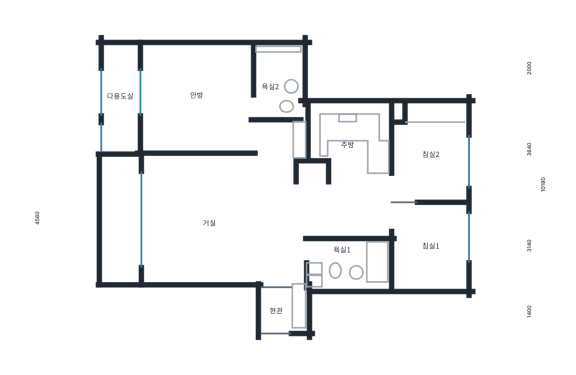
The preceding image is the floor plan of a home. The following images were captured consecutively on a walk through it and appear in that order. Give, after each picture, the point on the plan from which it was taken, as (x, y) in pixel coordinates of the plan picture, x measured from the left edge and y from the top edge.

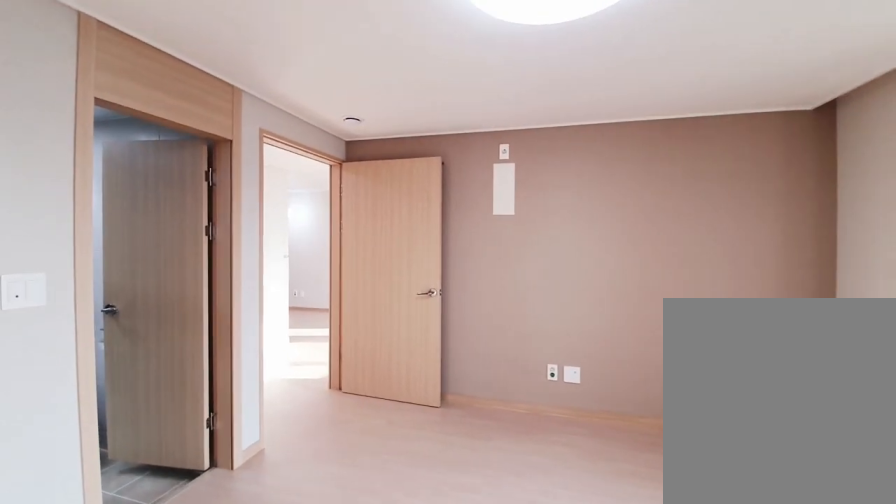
(189, 120)
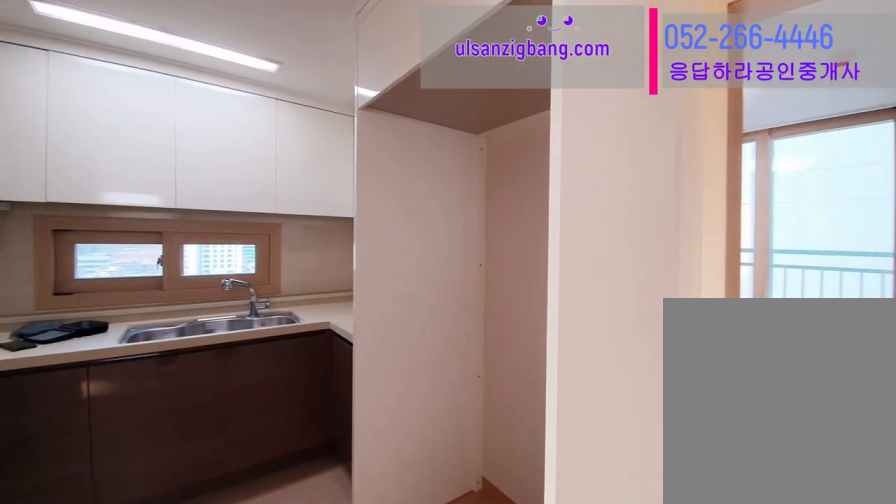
(351, 152)
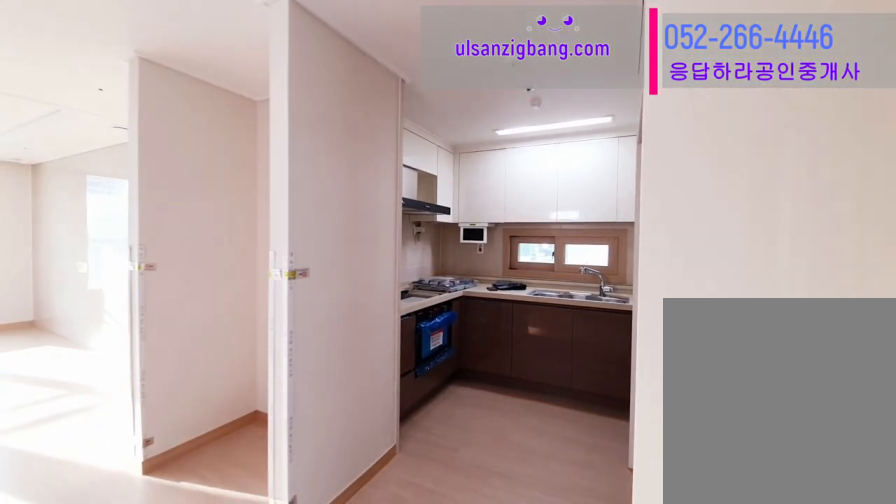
(352, 151)
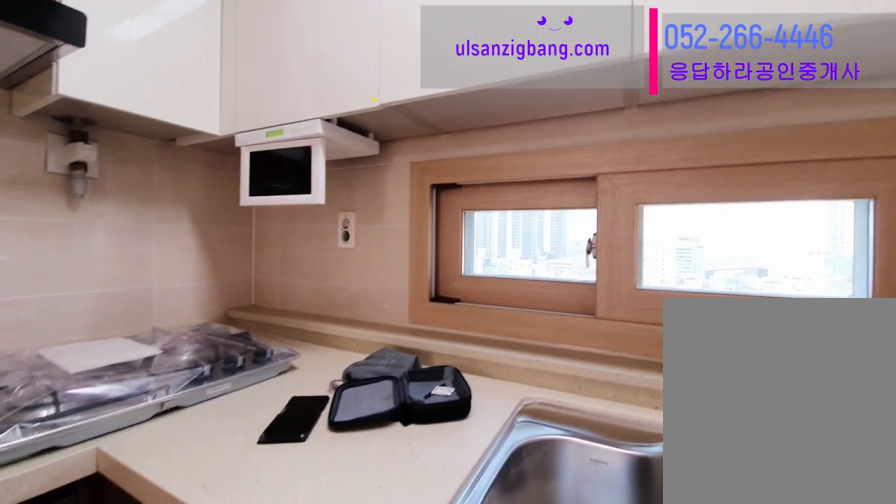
(351, 151)
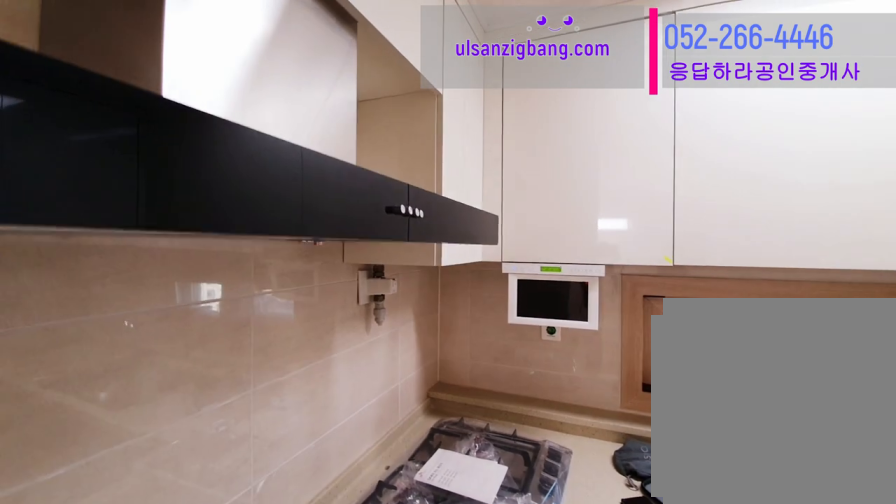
(352, 152)
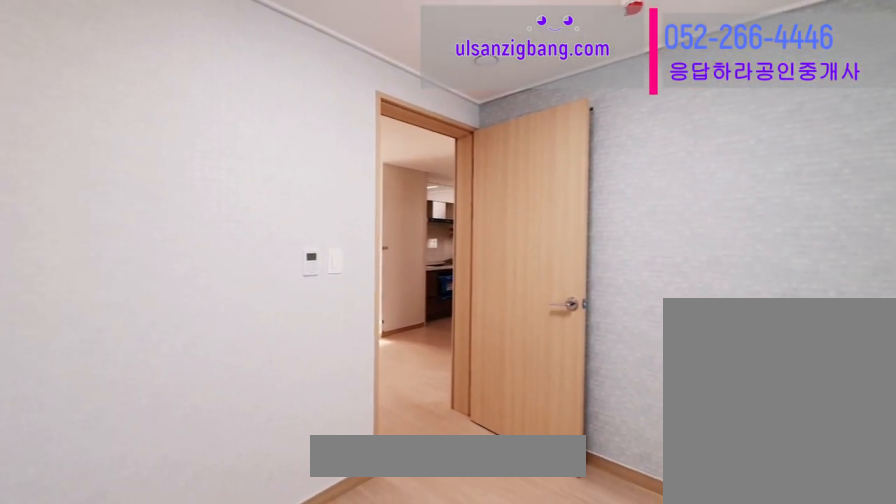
(435, 244)
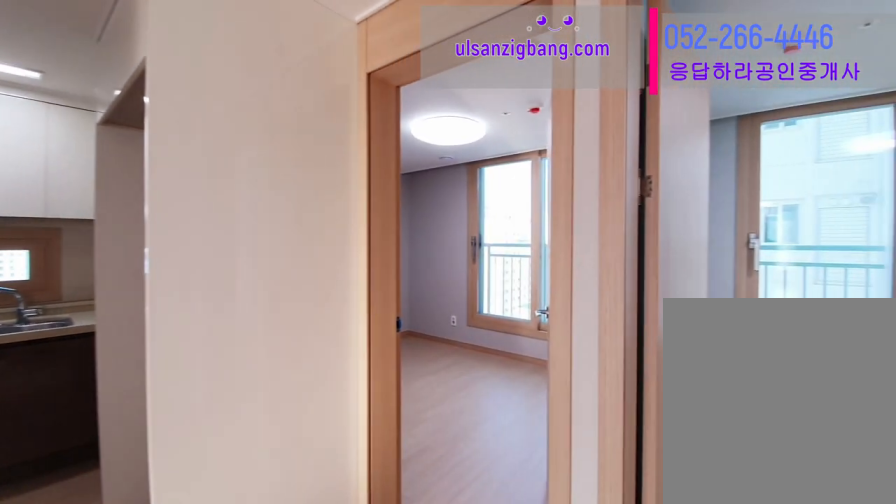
(356, 204)
